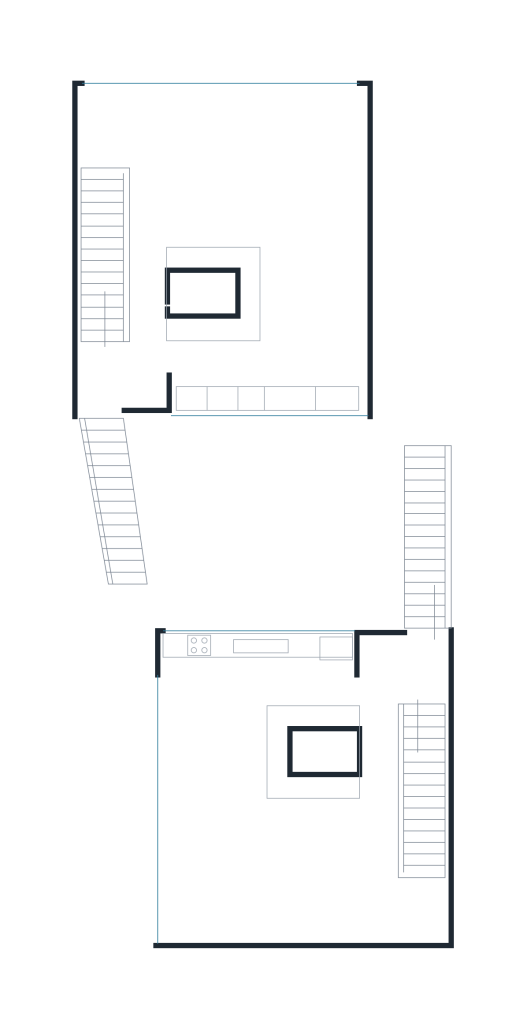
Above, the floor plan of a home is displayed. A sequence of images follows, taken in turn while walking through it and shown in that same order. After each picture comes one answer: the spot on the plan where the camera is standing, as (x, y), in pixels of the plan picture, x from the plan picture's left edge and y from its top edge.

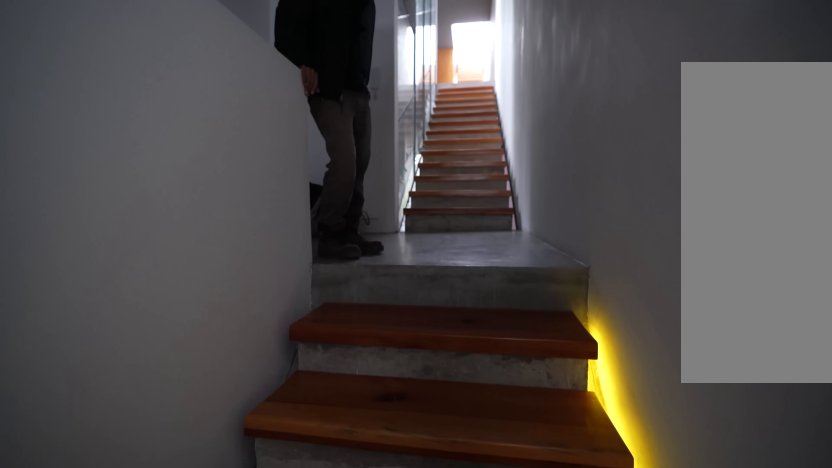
(423, 819)
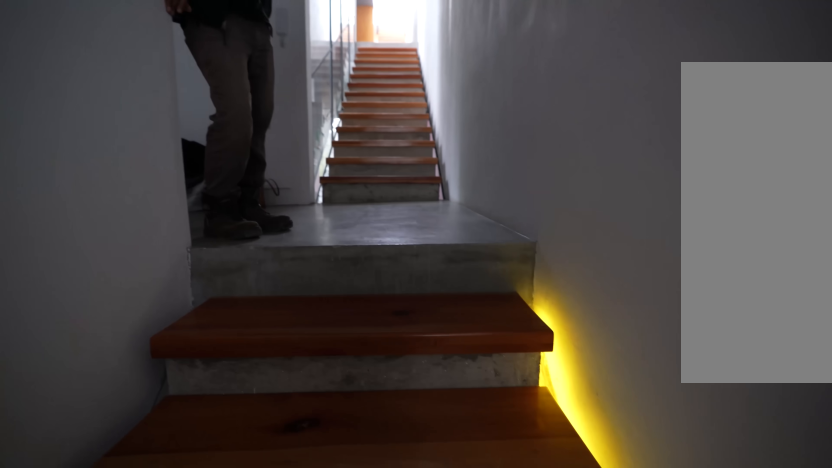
(422, 806)
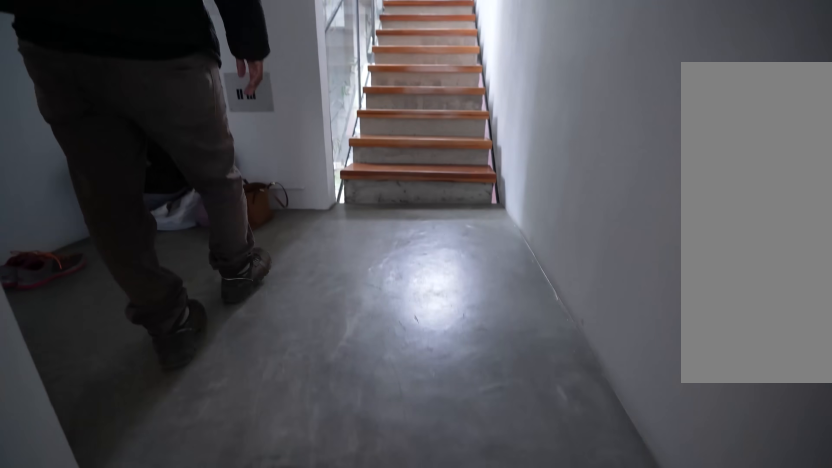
(428, 740)
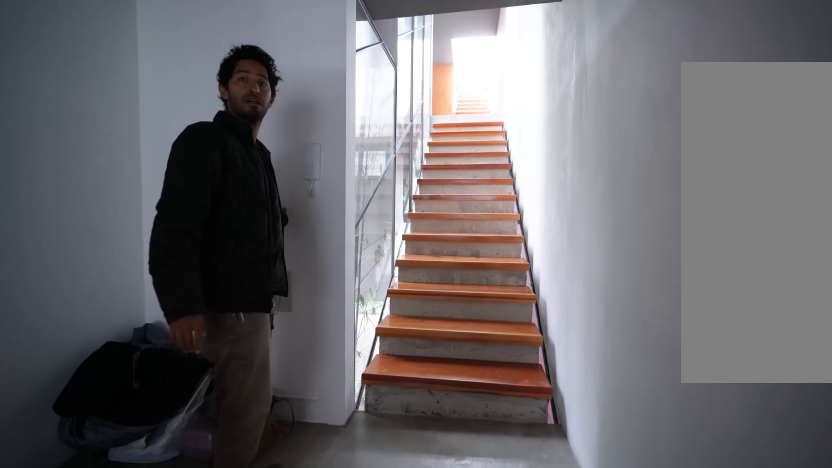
(425, 734)
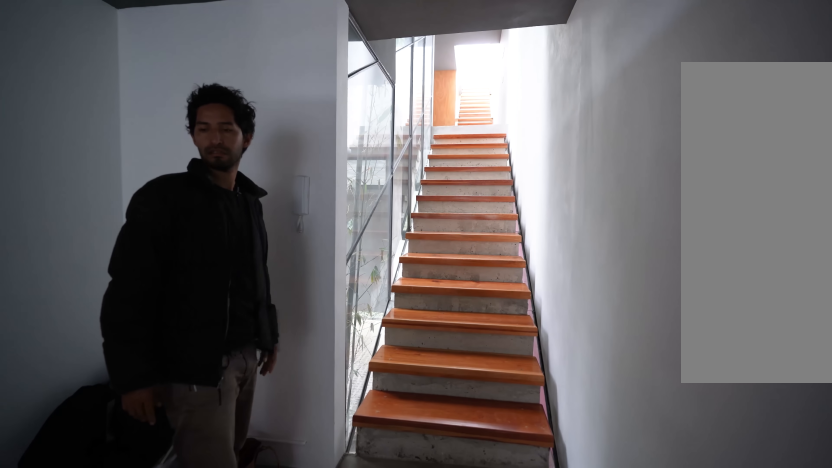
(421, 725)
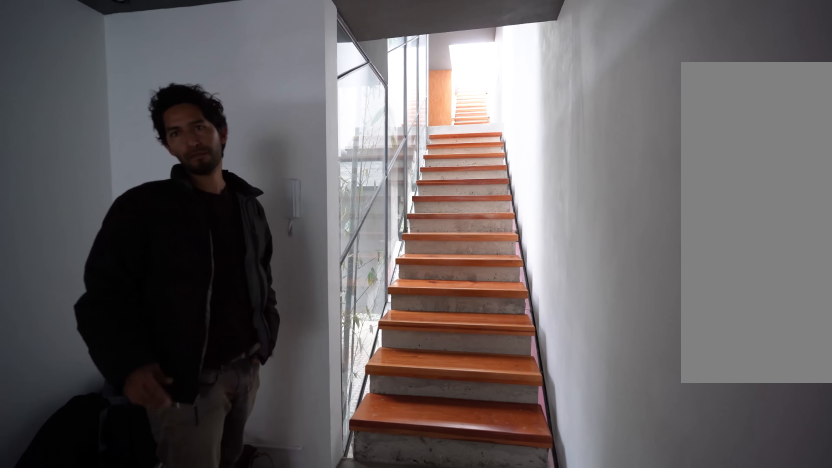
(431, 693)
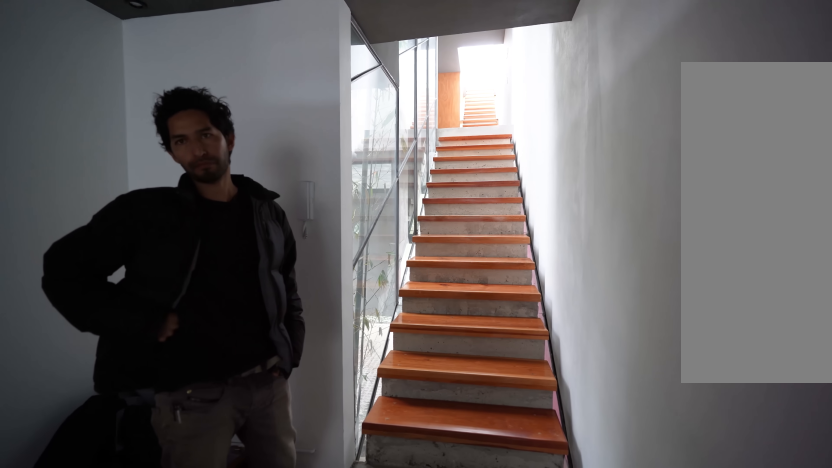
(427, 684)
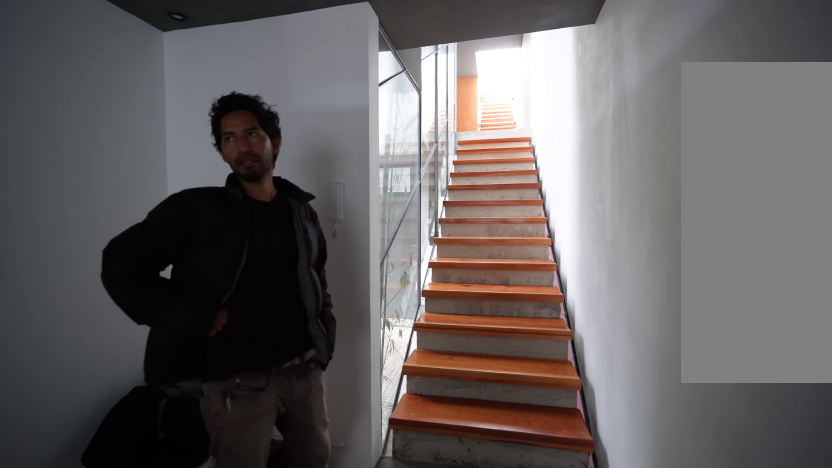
(428, 684)
